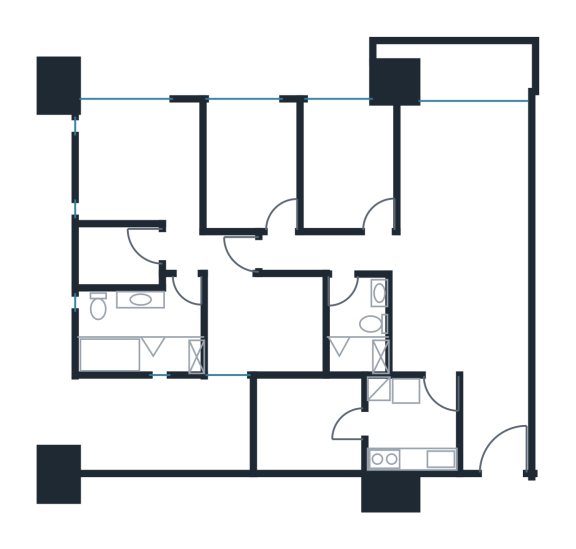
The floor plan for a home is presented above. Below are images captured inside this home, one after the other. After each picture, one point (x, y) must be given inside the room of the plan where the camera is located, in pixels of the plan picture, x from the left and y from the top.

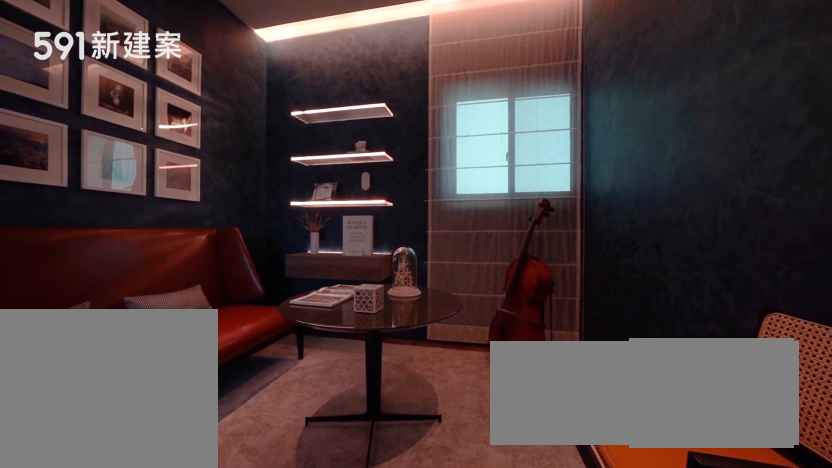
(269, 326)
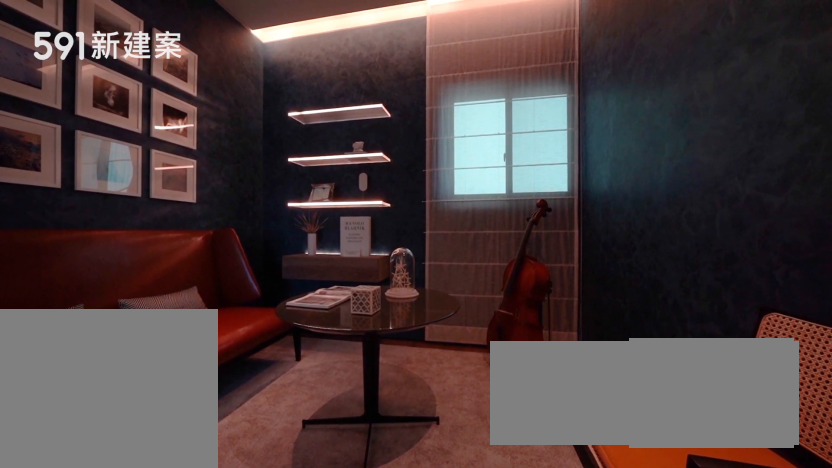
(269, 326)
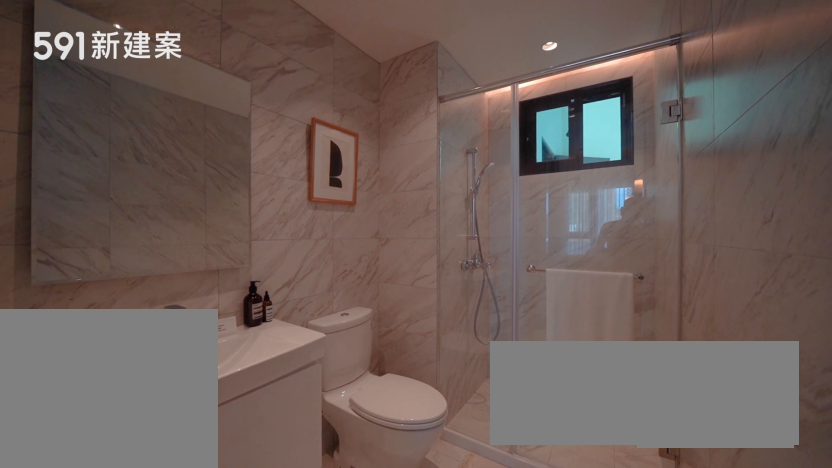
(355, 329)
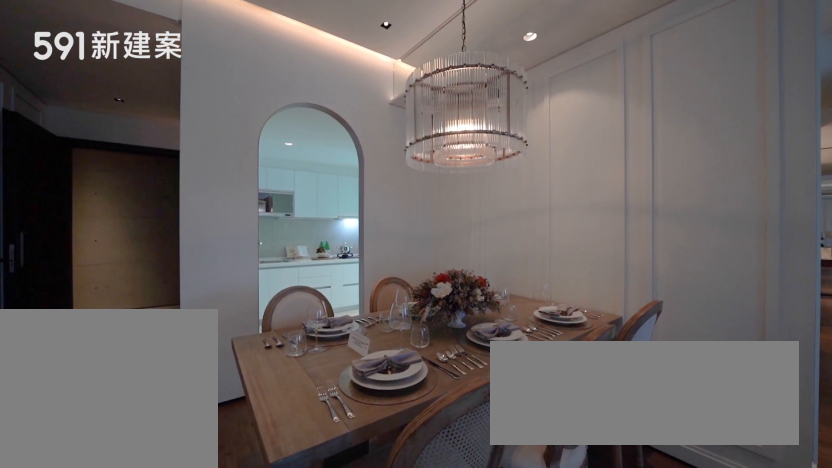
(457, 324)
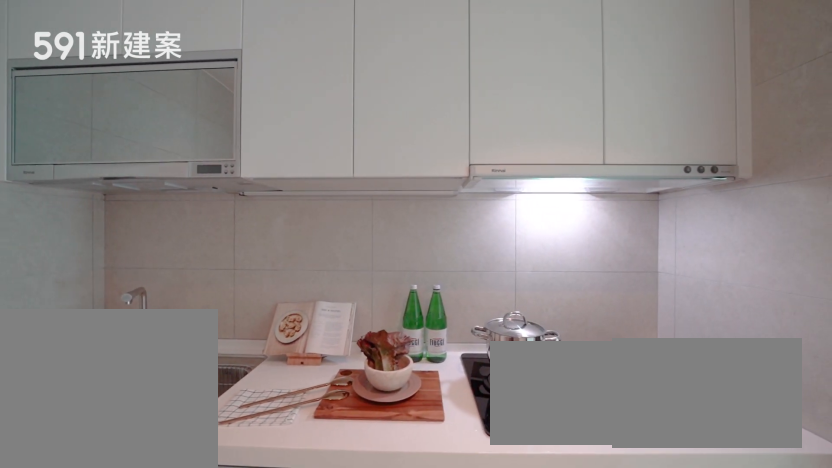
(409, 425)
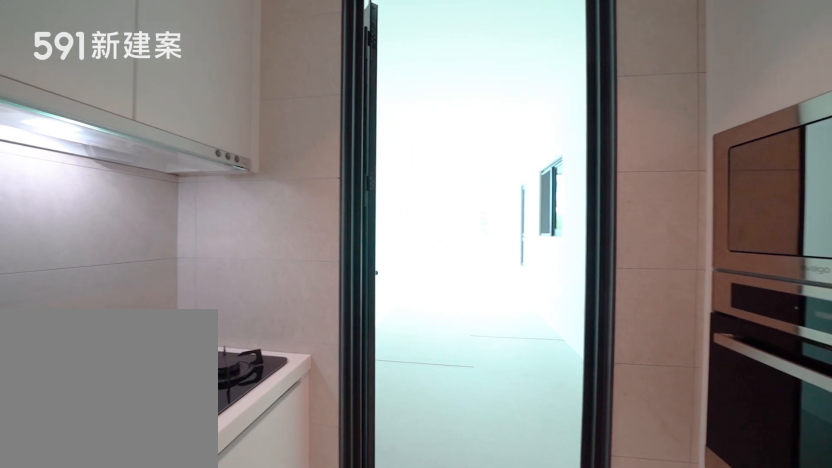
(409, 425)
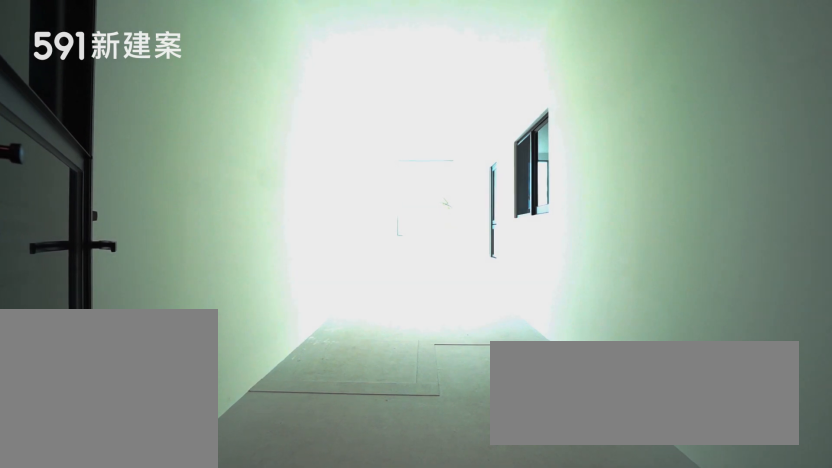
(311, 420)
